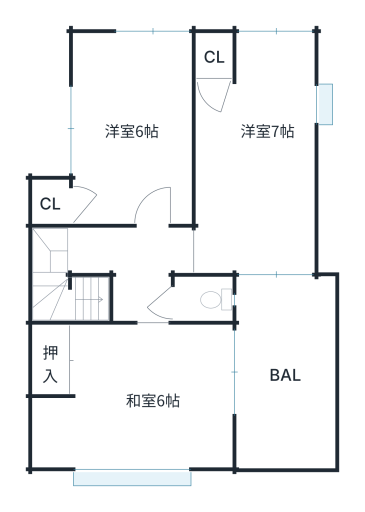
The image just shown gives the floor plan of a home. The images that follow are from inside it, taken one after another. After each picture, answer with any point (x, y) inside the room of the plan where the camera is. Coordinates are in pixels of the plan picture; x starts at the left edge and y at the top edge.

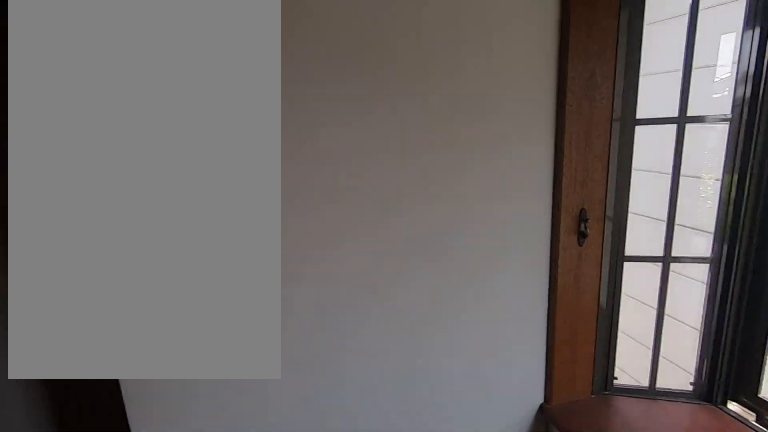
(263, 205)
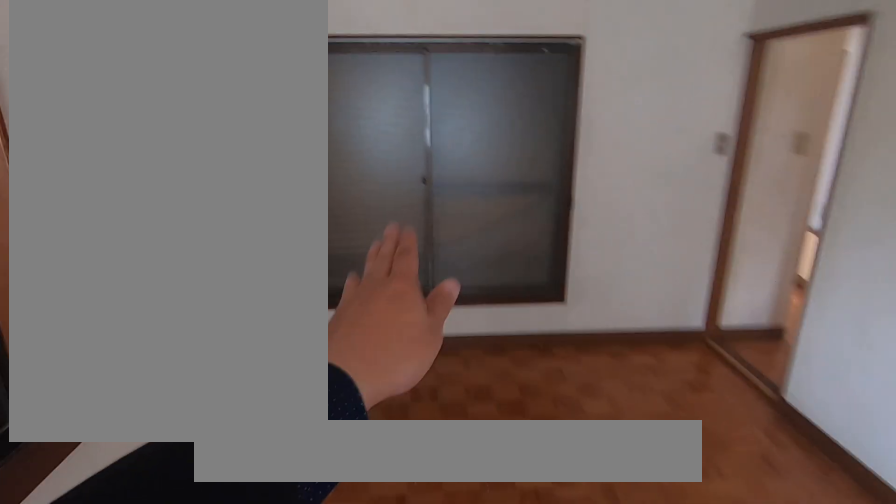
(260, 200)
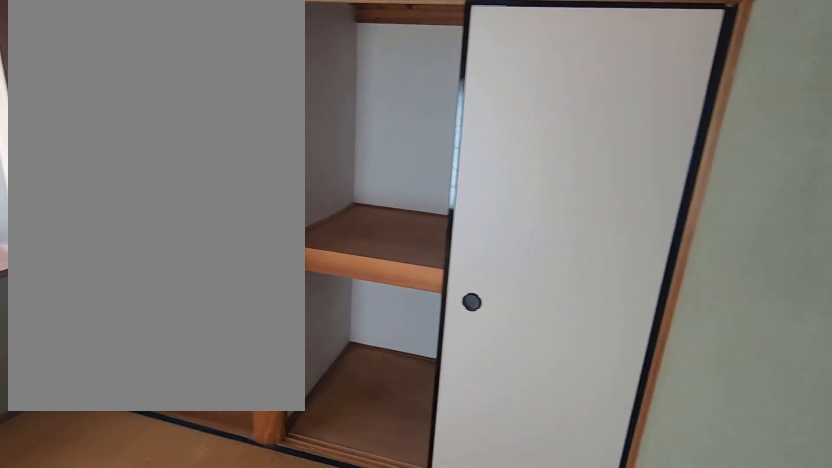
(159, 356)
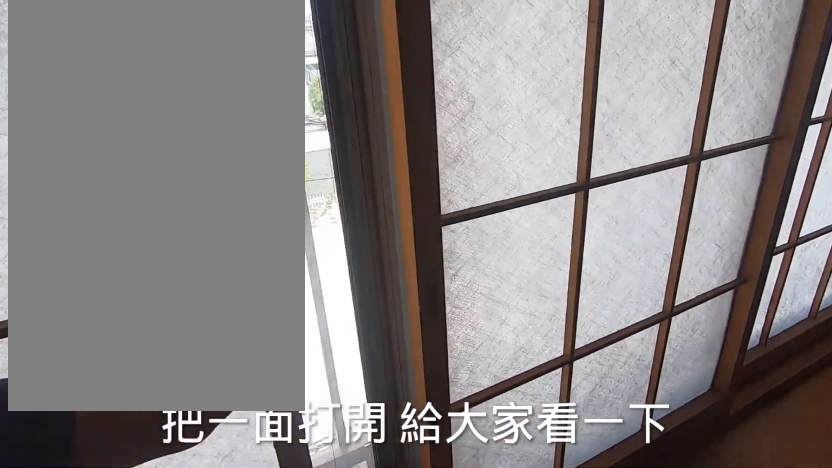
(160, 362)
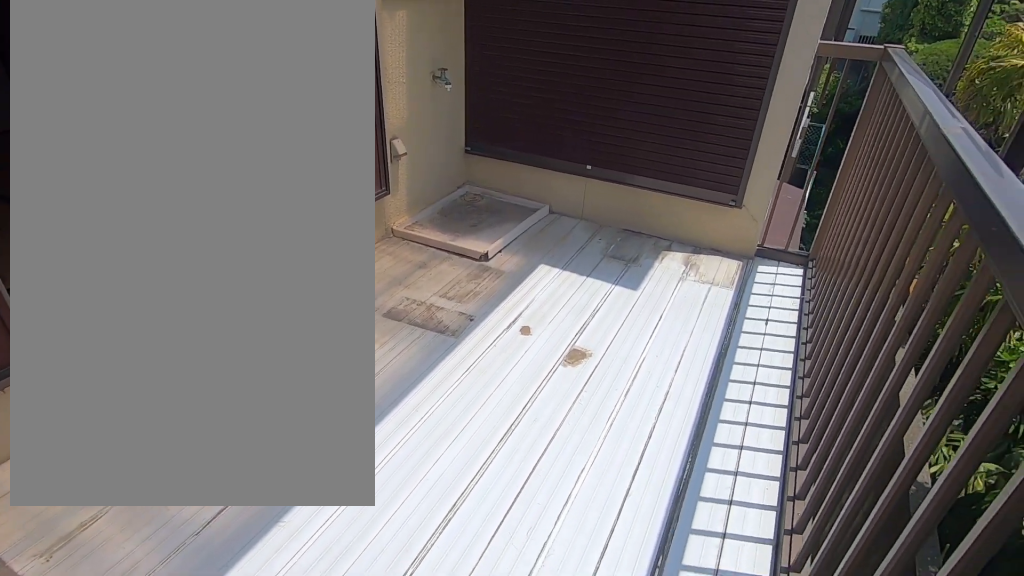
(294, 428)
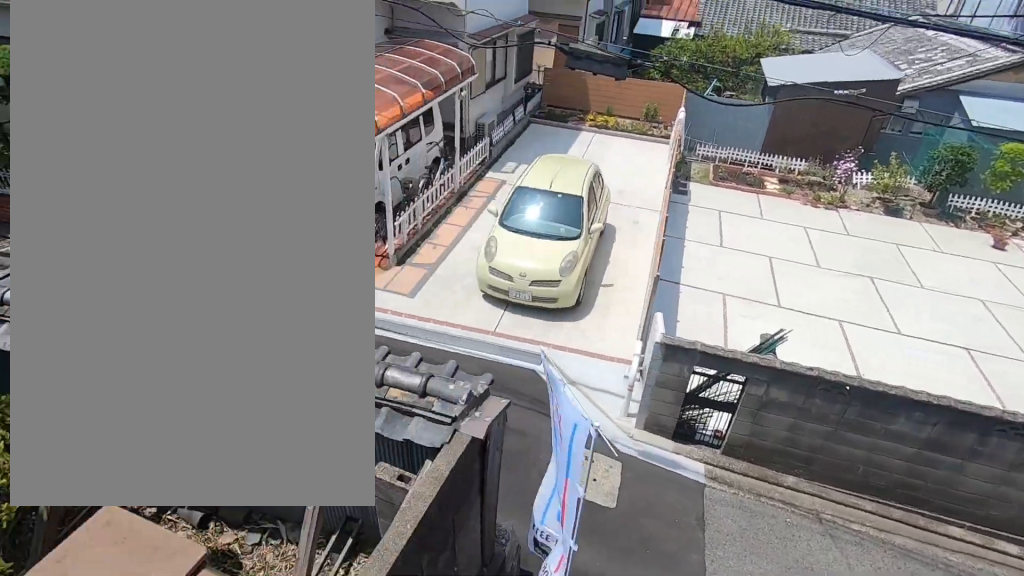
(294, 426)
